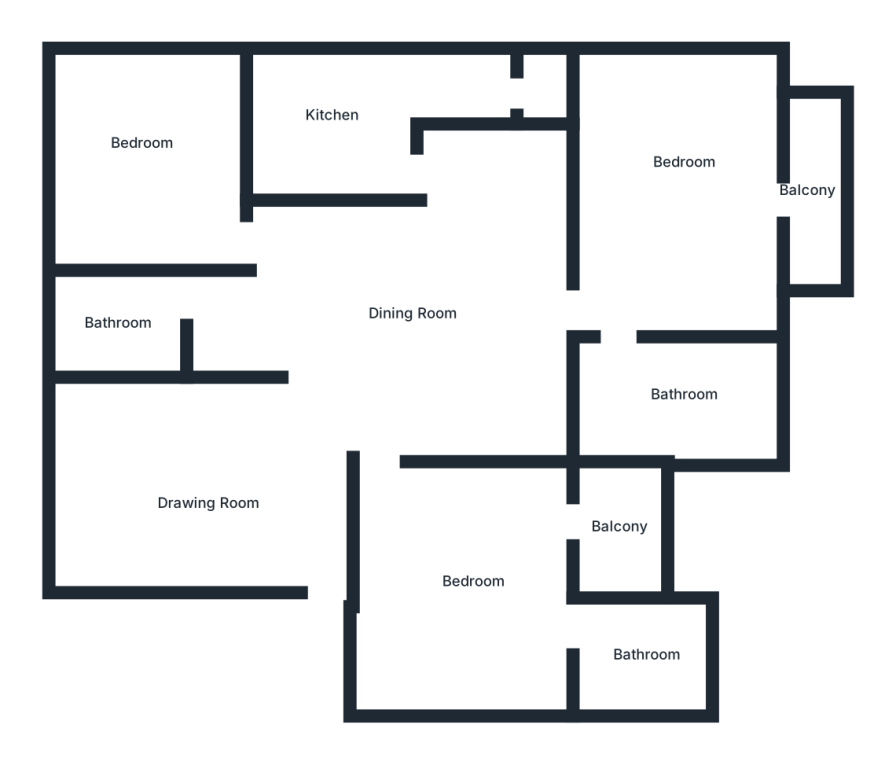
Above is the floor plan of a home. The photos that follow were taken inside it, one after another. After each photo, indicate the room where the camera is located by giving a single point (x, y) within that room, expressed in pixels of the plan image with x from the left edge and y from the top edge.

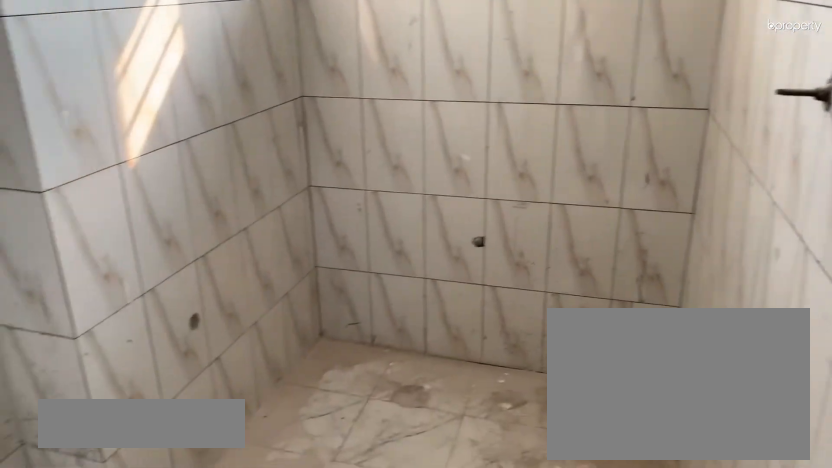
(116, 326)
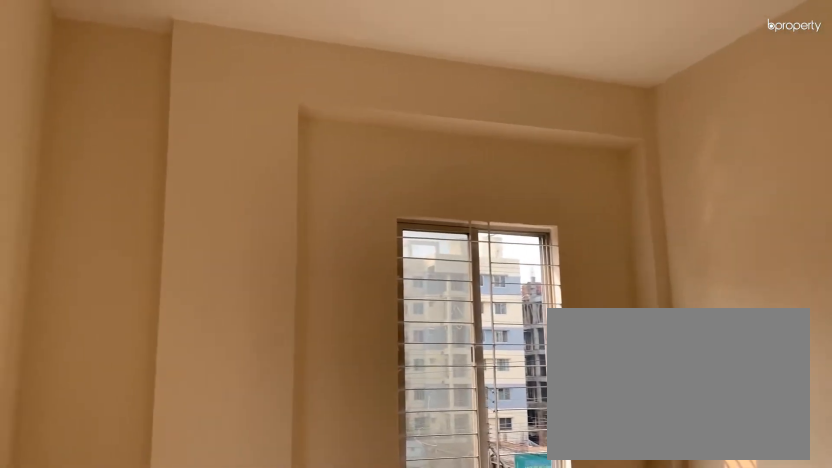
(157, 148)
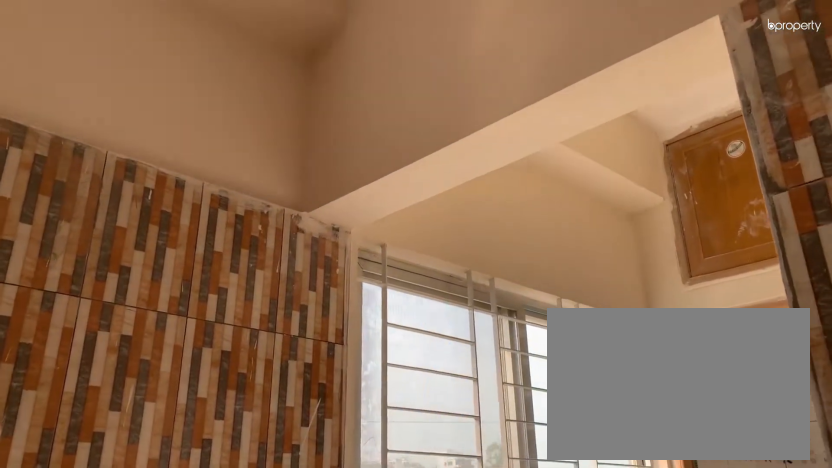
(348, 122)
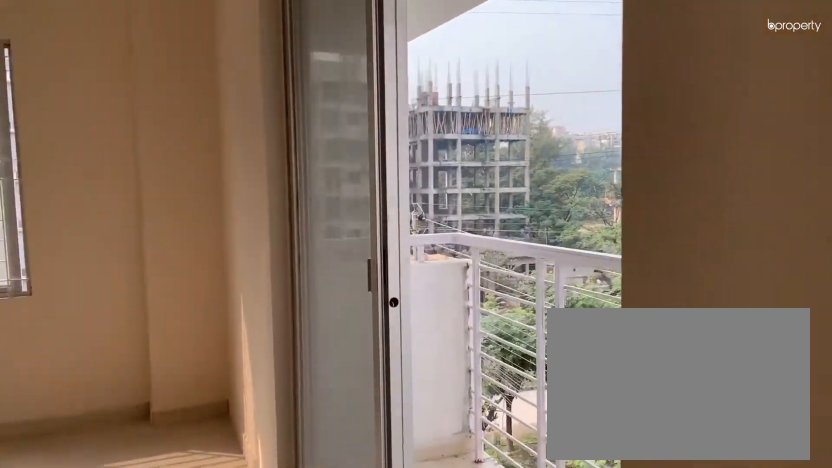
(662, 193)
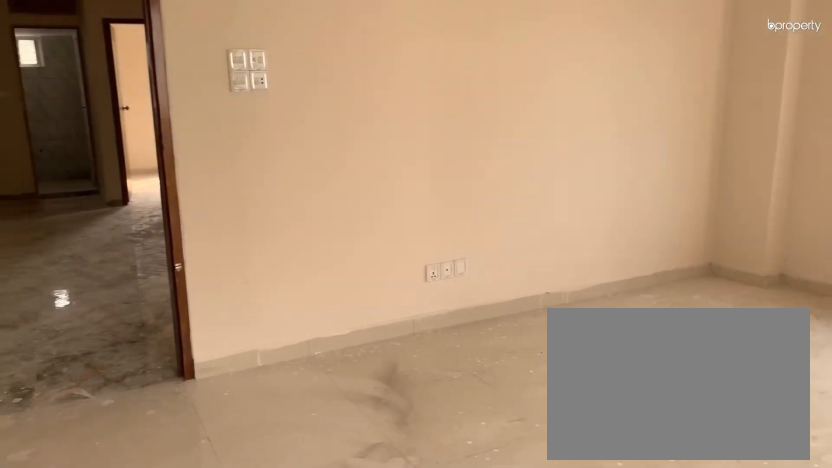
(671, 173)
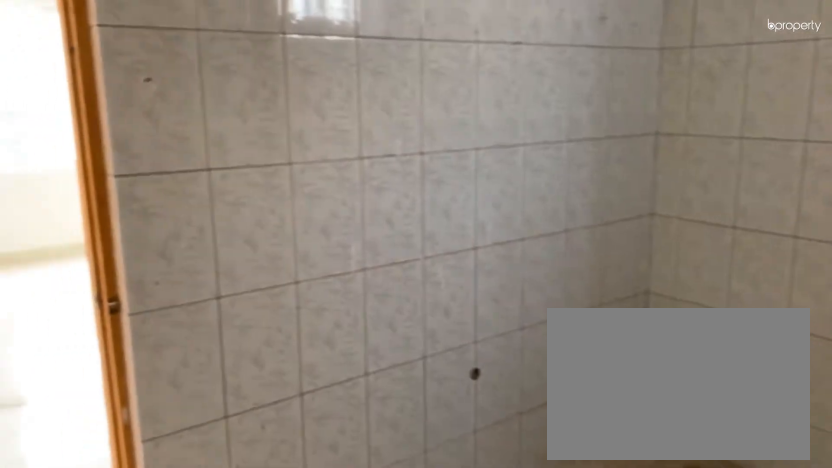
(678, 402)
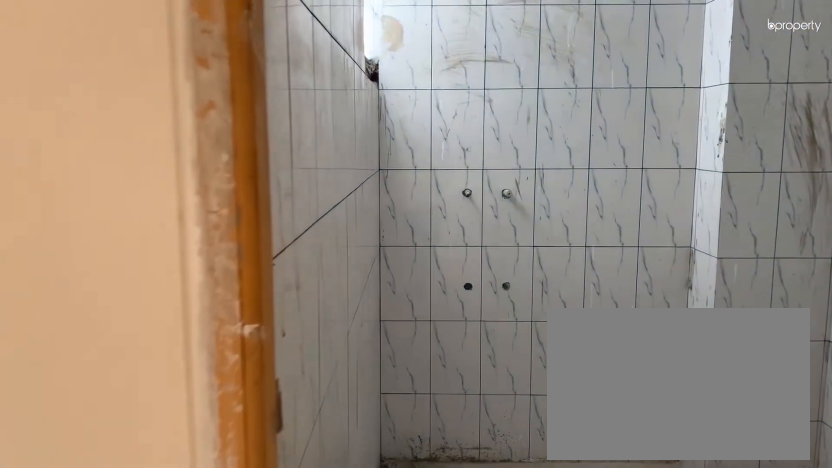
(601, 640)
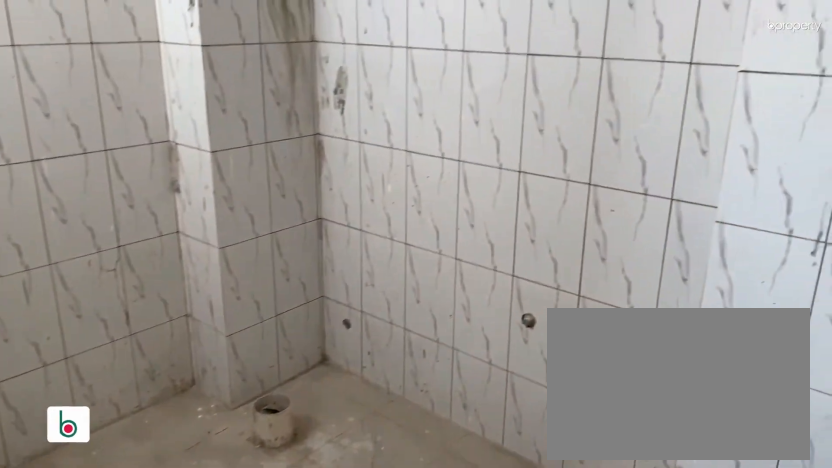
(647, 651)
